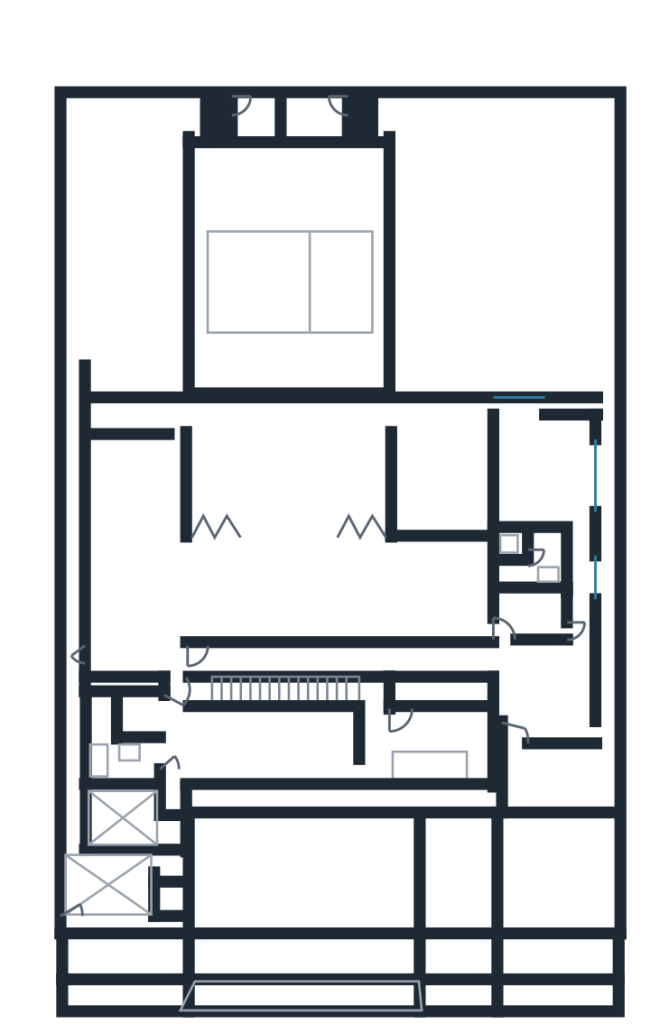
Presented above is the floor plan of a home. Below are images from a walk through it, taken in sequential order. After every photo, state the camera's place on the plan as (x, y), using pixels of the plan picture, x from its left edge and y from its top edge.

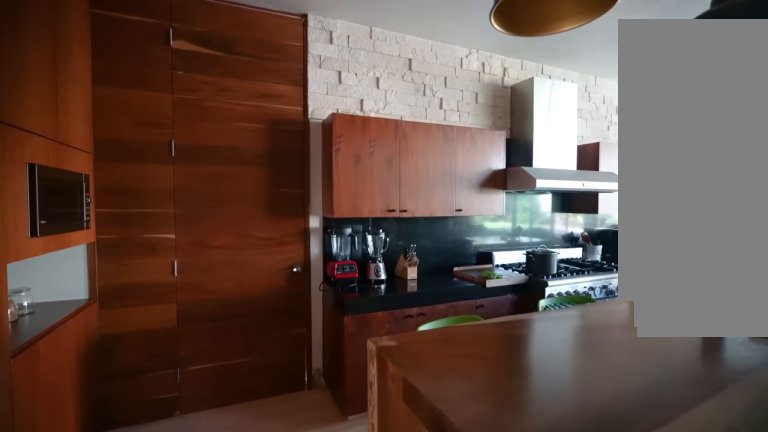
(181, 661)
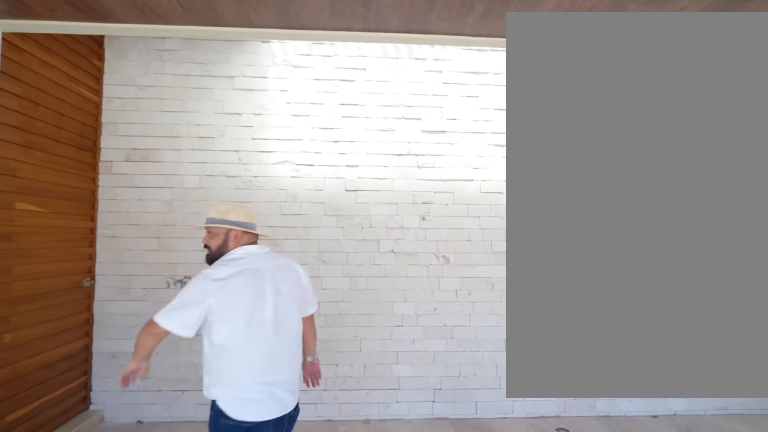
(241, 822)
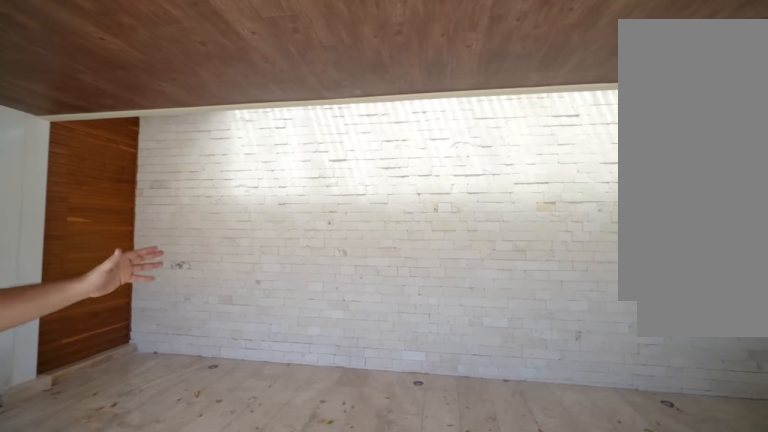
(267, 871)
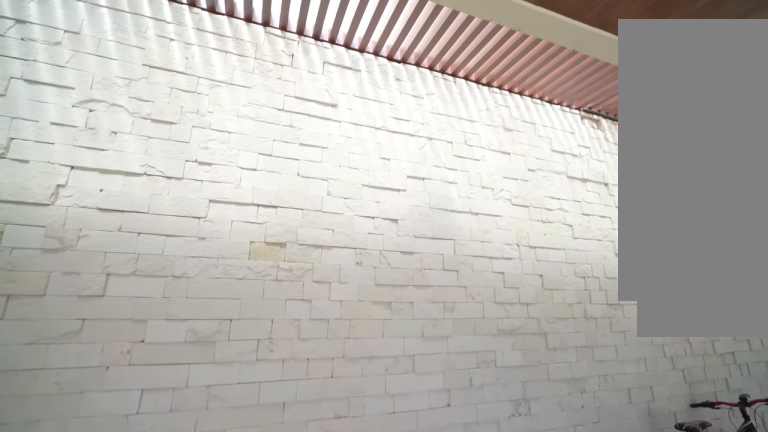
(265, 871)
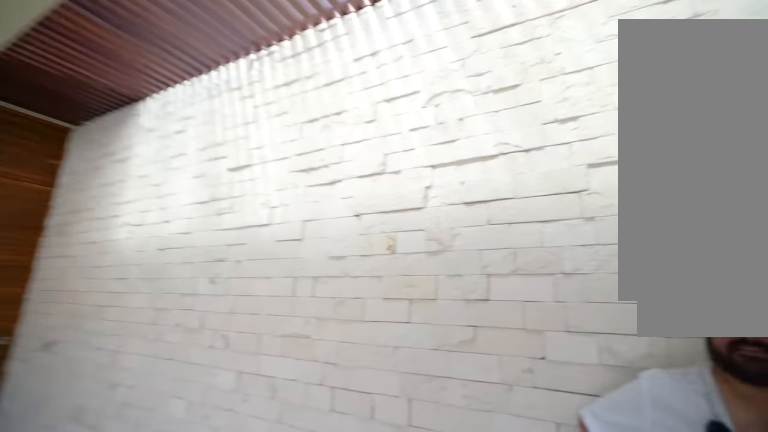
(313, 802)
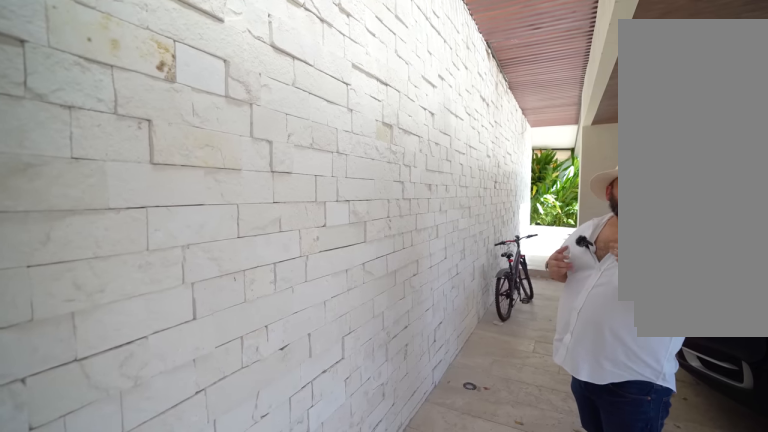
(251, 813)
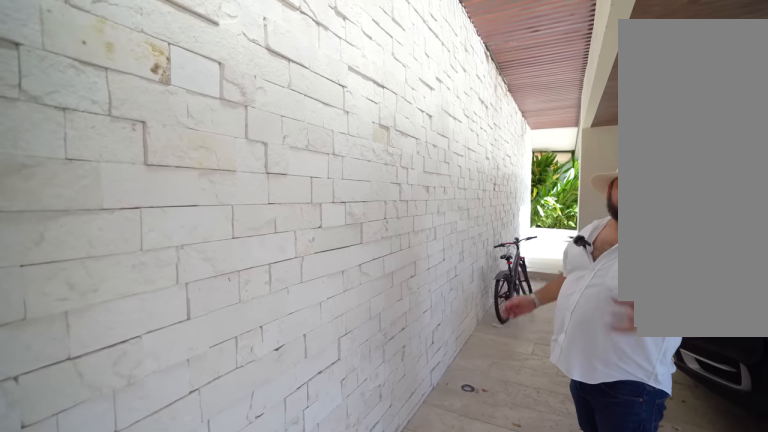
(249, 813)
